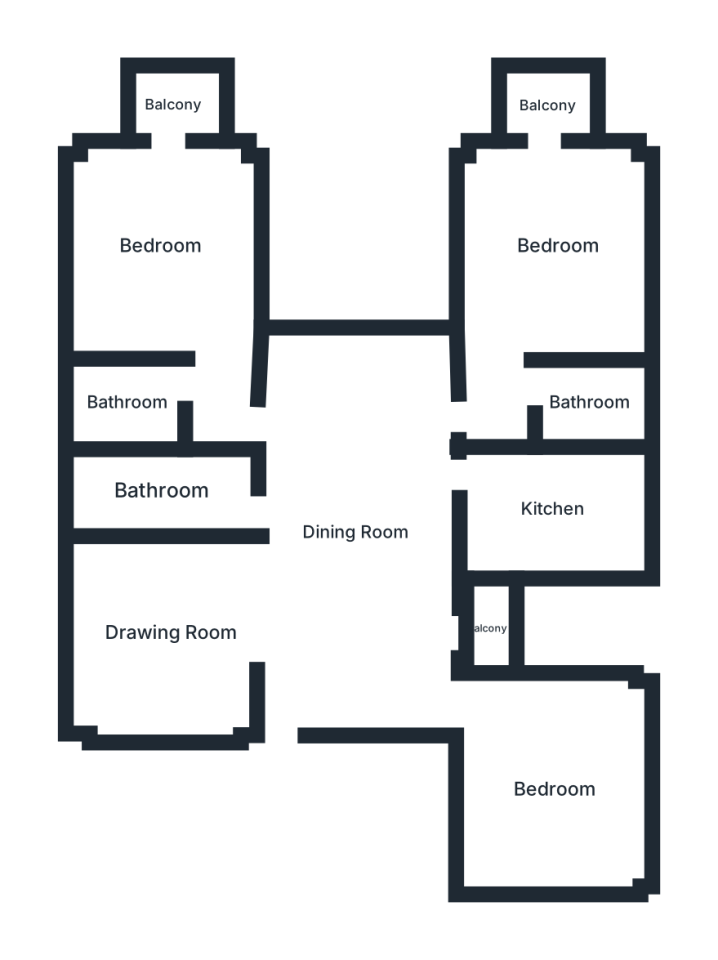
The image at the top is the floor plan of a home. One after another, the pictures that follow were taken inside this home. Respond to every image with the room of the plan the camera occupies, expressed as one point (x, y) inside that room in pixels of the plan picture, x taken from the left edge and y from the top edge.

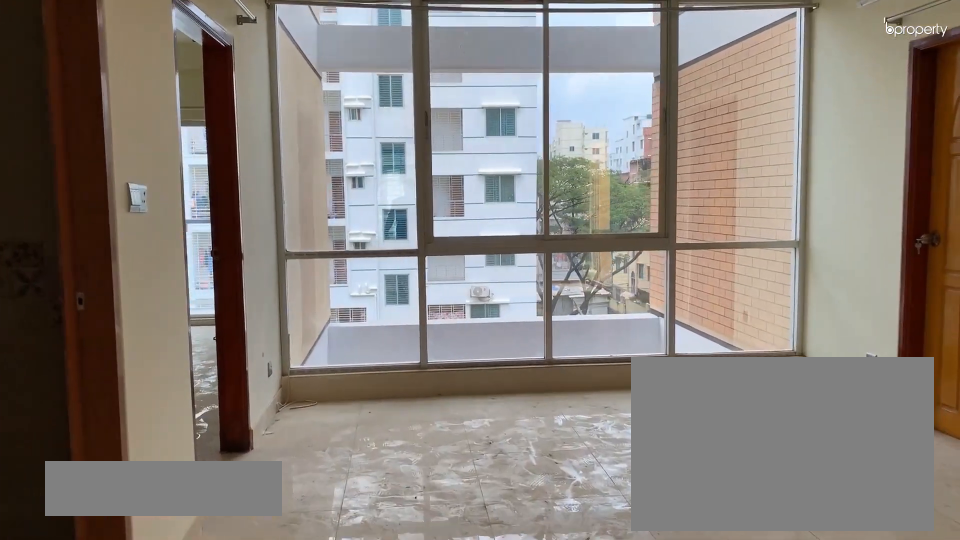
(351, 529)
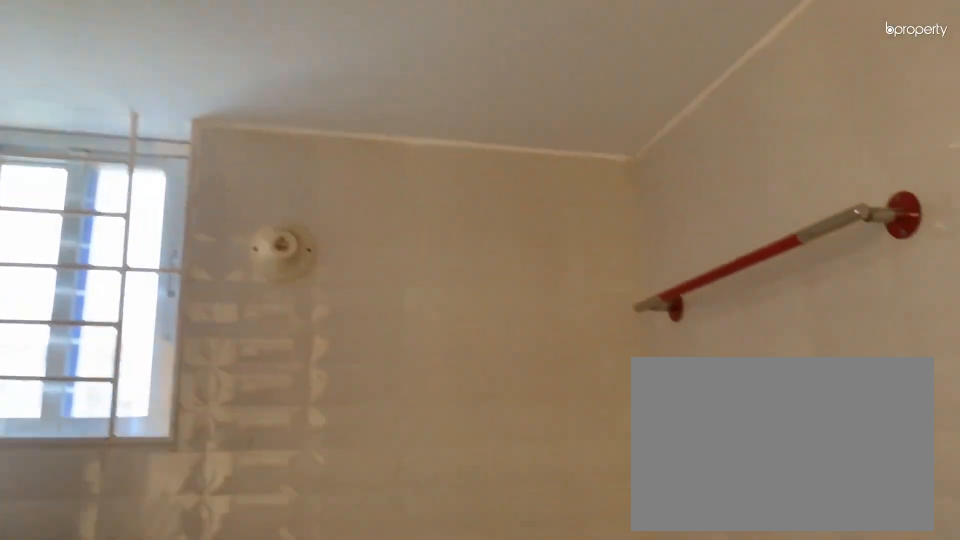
(590, 405)
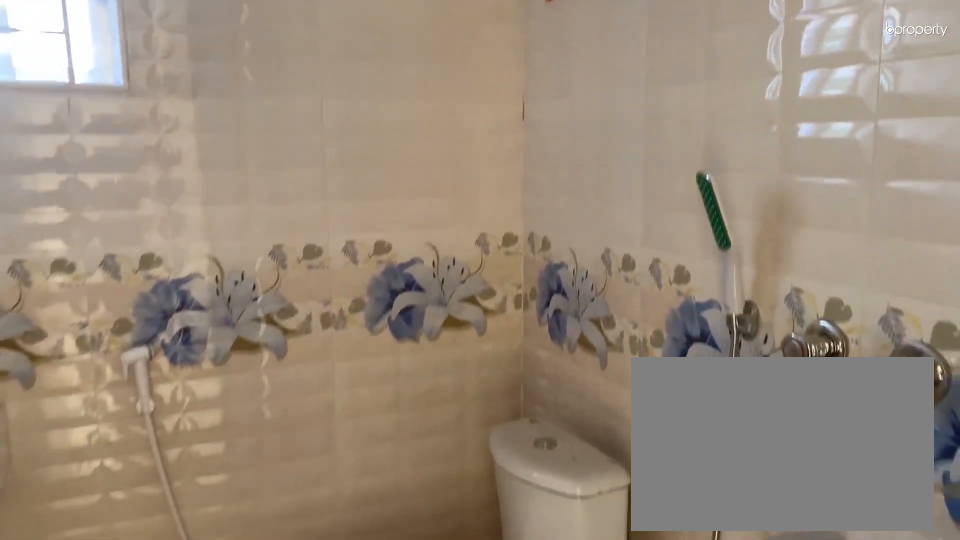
(590, 405)
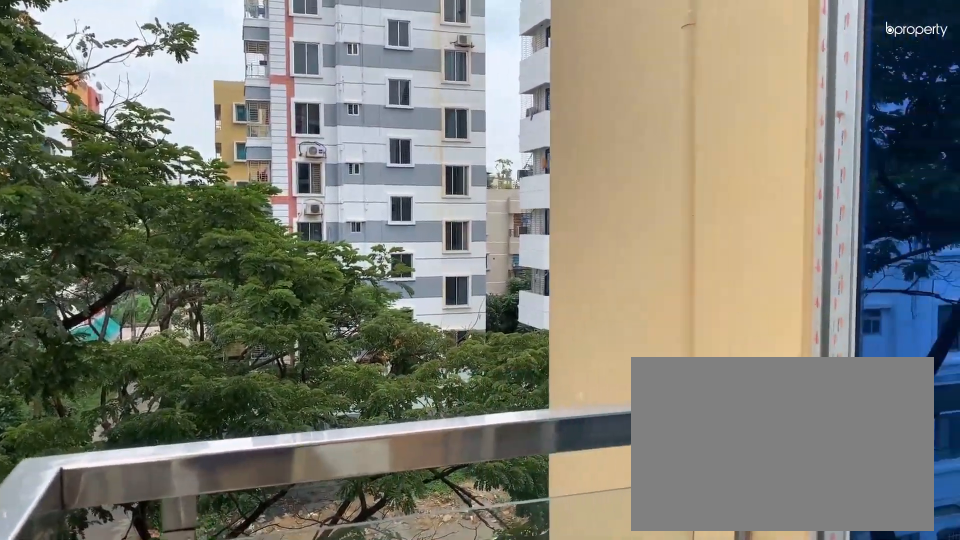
(547, 103)
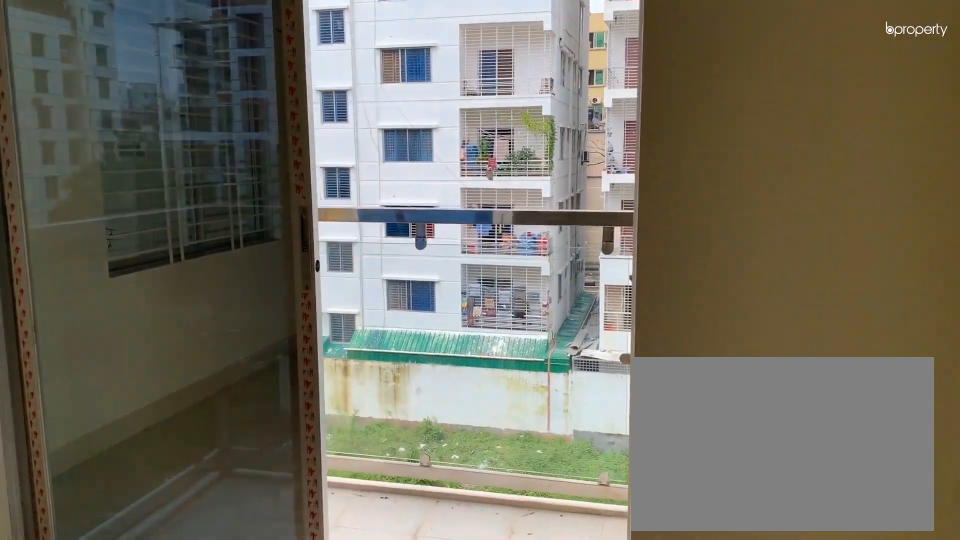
(162, 246)
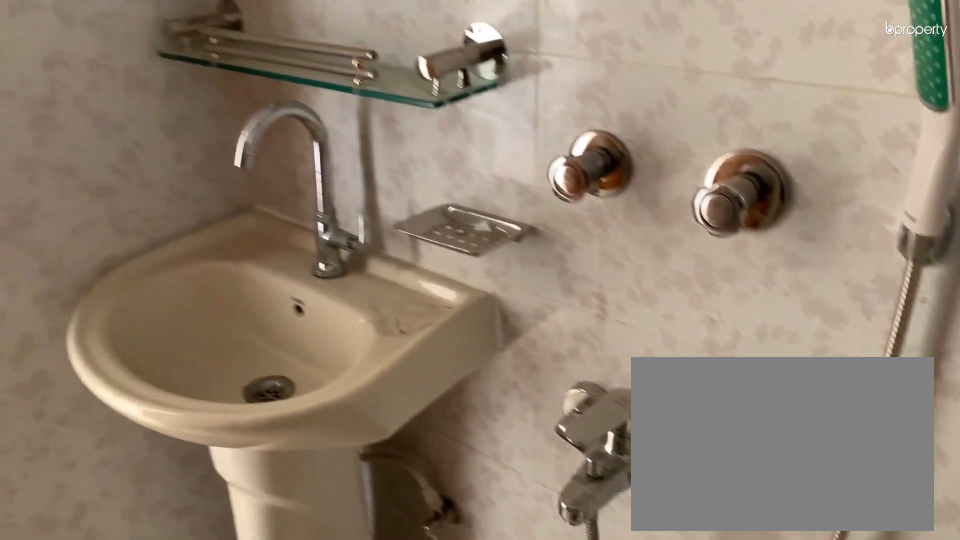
(127, 396)
